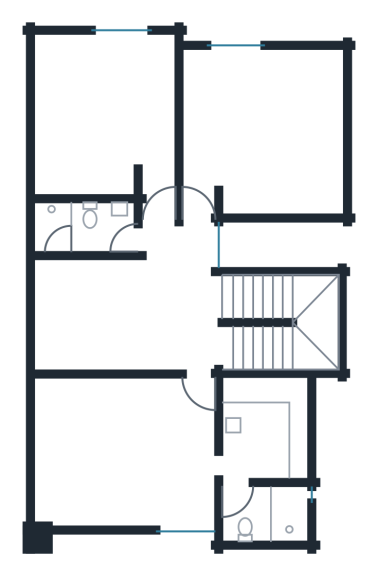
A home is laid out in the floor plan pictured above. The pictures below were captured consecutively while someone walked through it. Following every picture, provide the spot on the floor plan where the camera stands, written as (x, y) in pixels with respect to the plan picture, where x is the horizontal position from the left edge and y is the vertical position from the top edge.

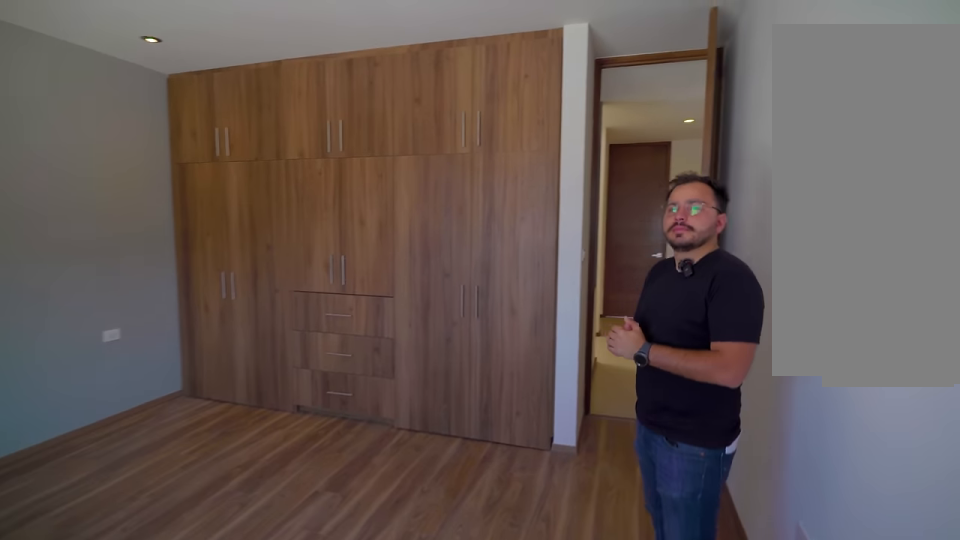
(202, 68)
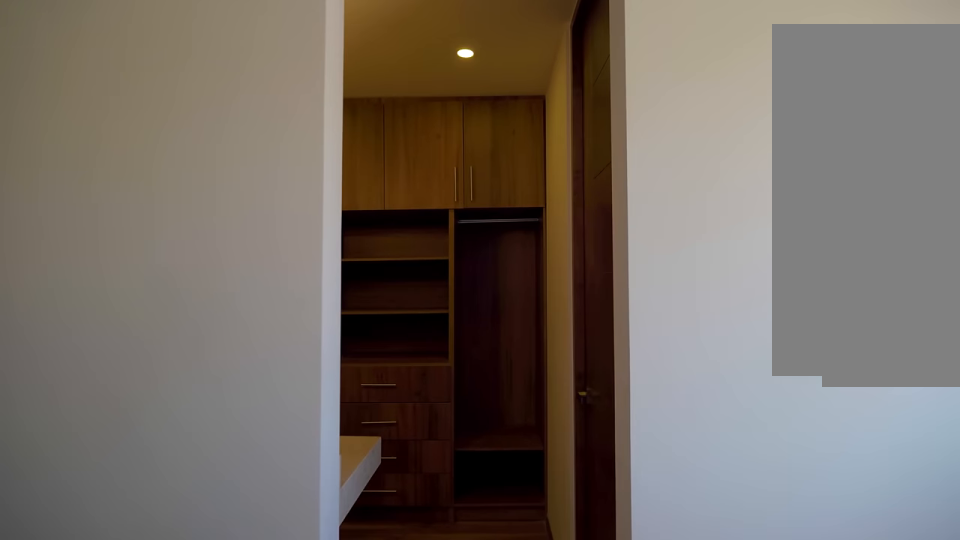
(177, 481)
